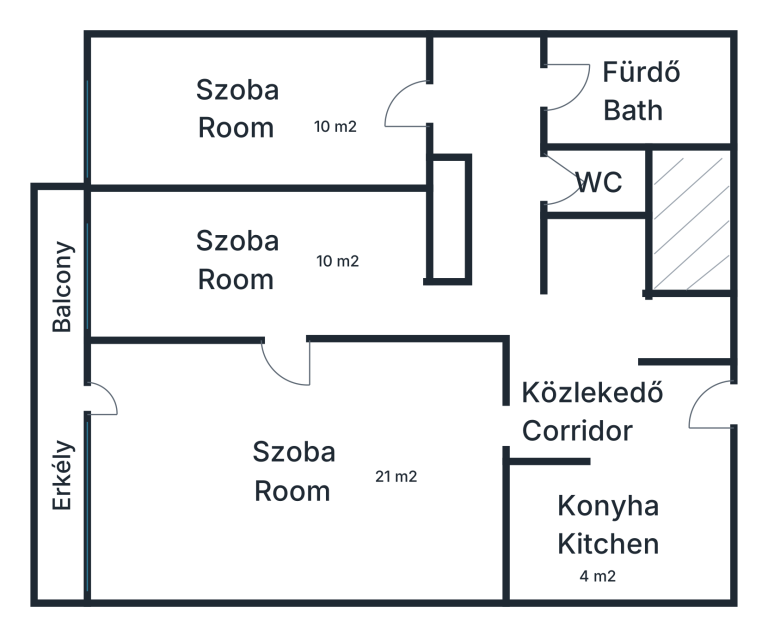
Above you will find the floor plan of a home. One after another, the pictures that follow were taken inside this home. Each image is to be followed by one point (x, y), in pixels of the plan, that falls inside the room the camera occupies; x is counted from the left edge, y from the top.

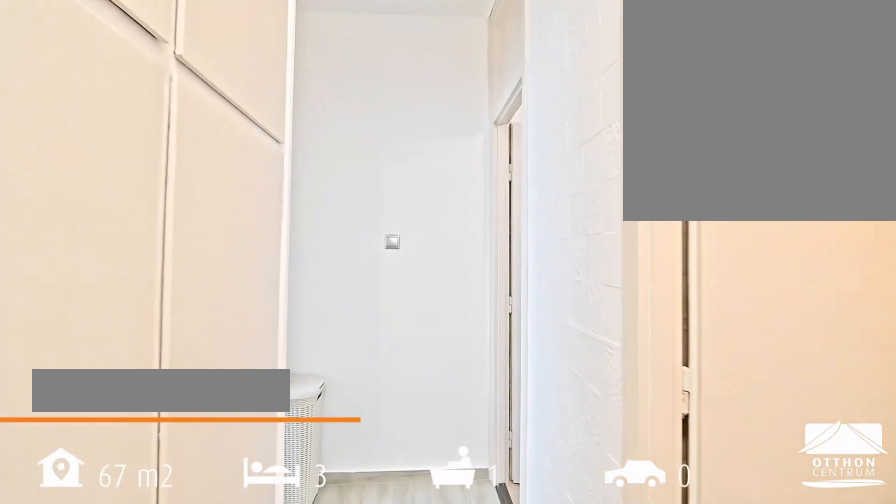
(505, 170)
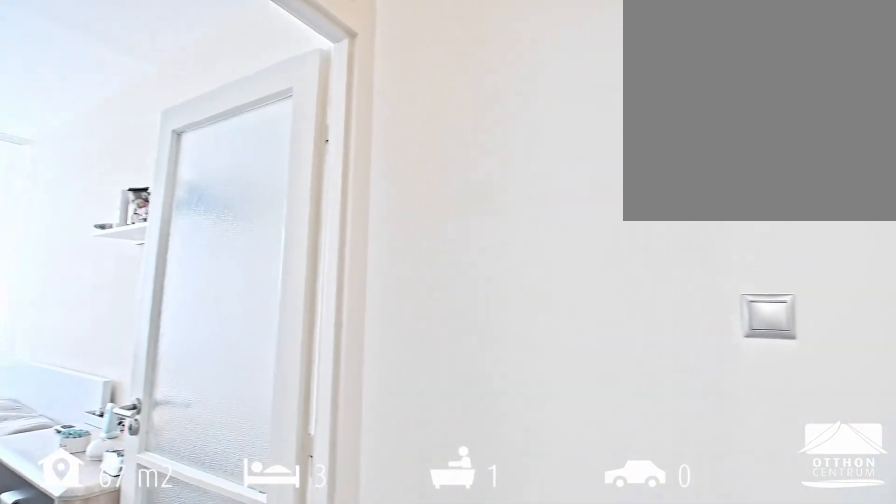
(505, 170)
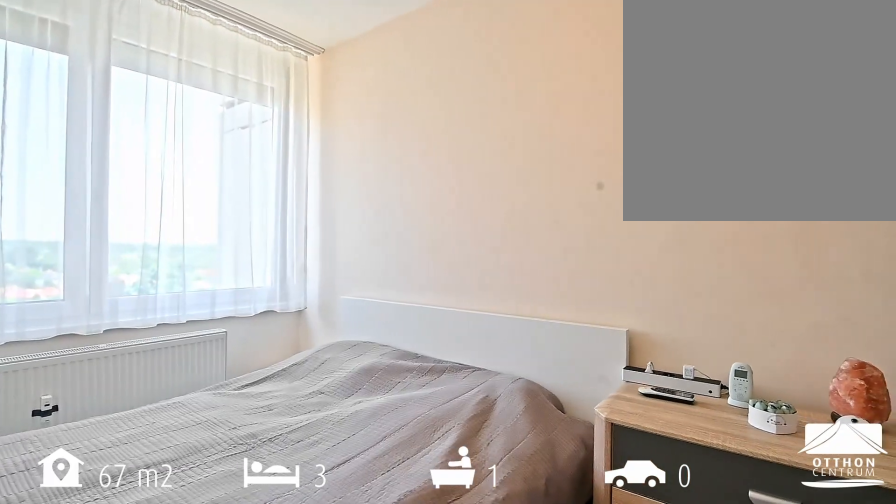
(246, 109)
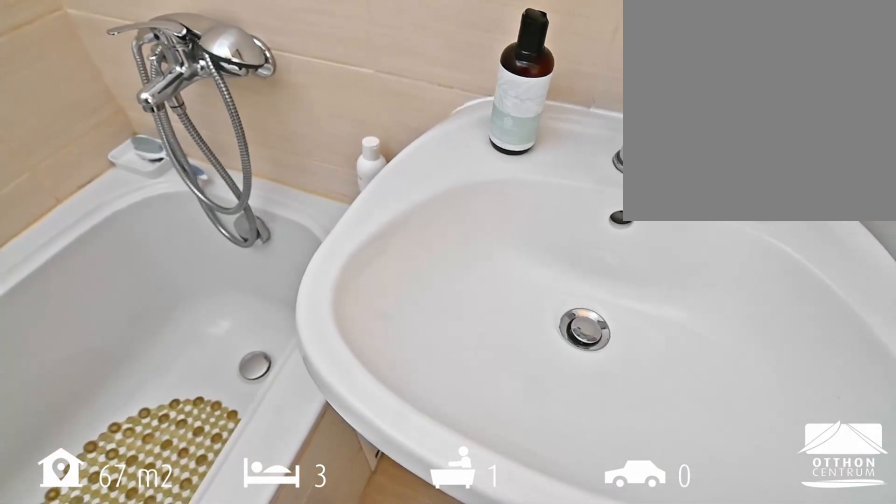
(646, 92)
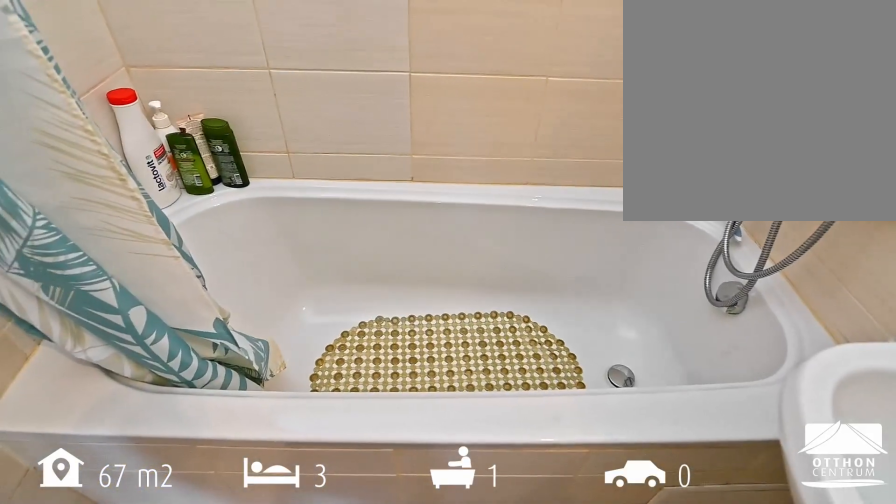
(646, 92)
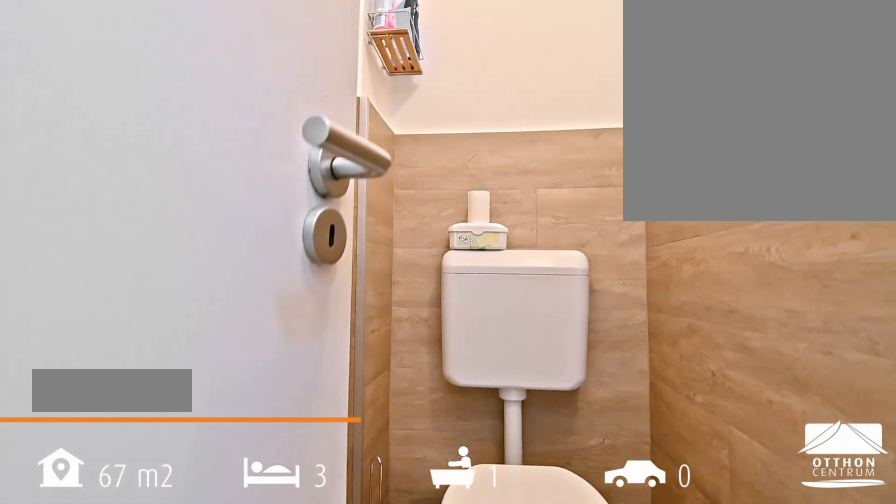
(610, 187)
